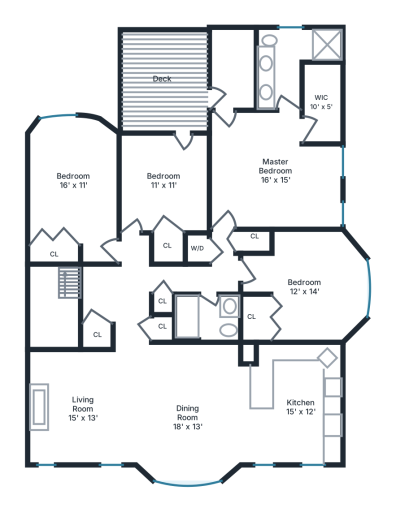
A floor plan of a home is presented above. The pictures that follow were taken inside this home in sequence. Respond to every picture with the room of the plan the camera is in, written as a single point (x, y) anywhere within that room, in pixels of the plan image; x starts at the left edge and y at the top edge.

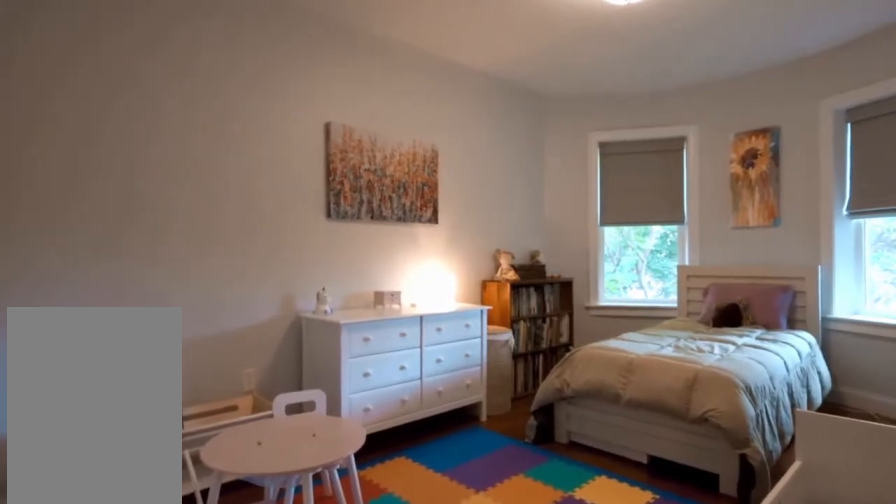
(78, 185)
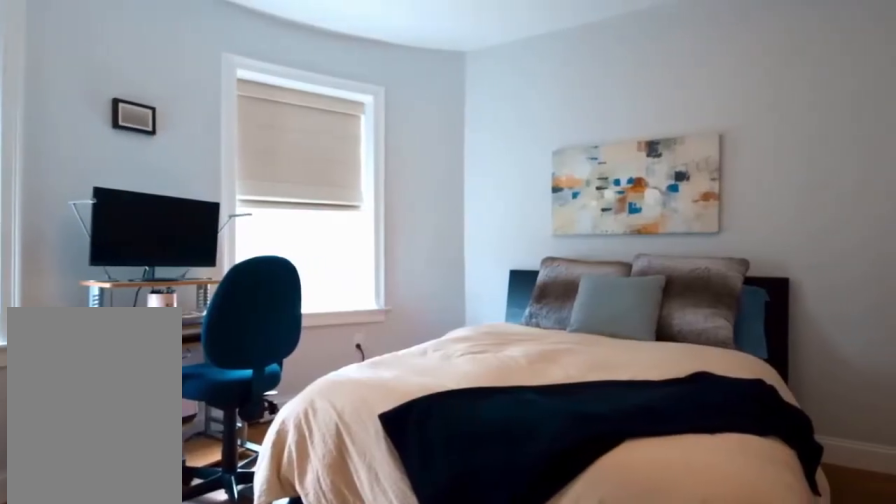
(309, 286)
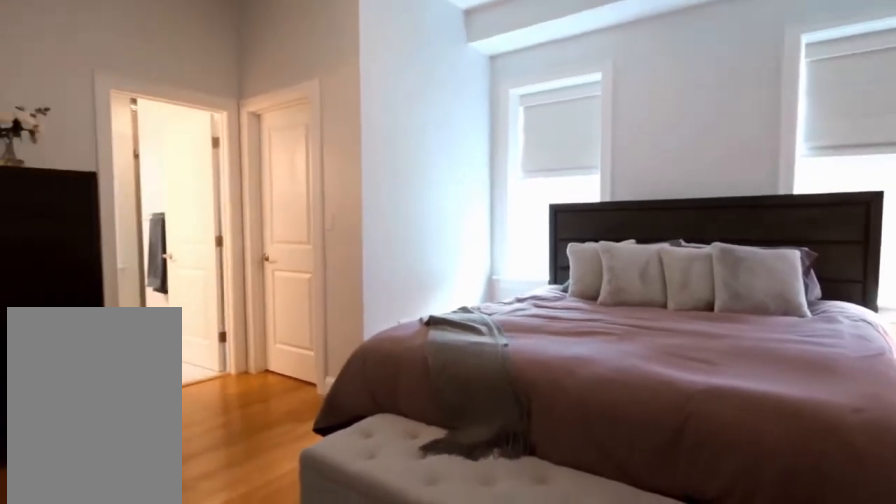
(274, 171)
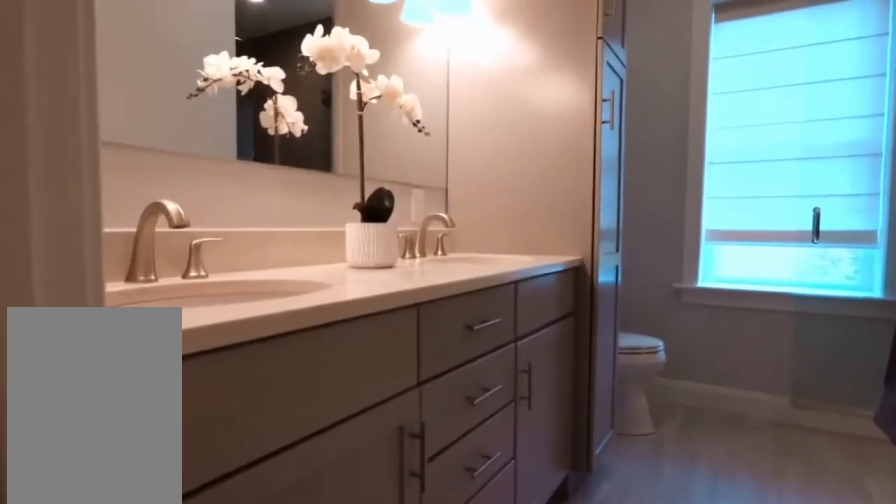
(288, 62)
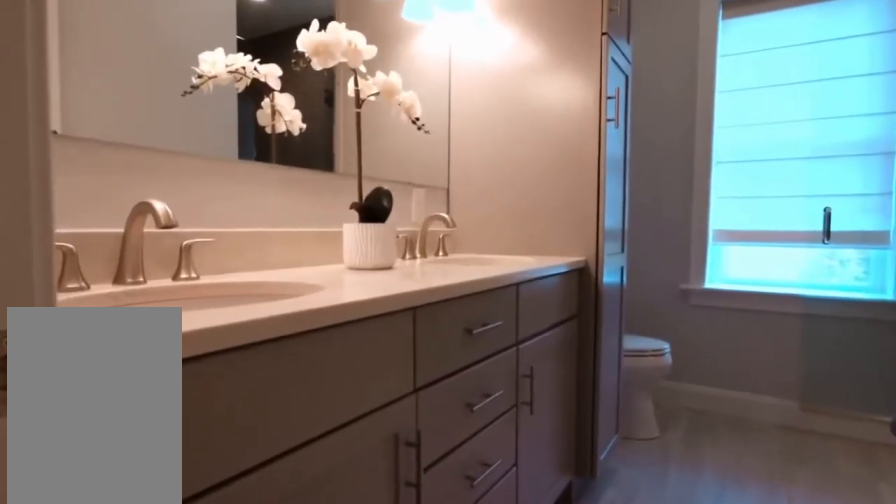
(288, 62)
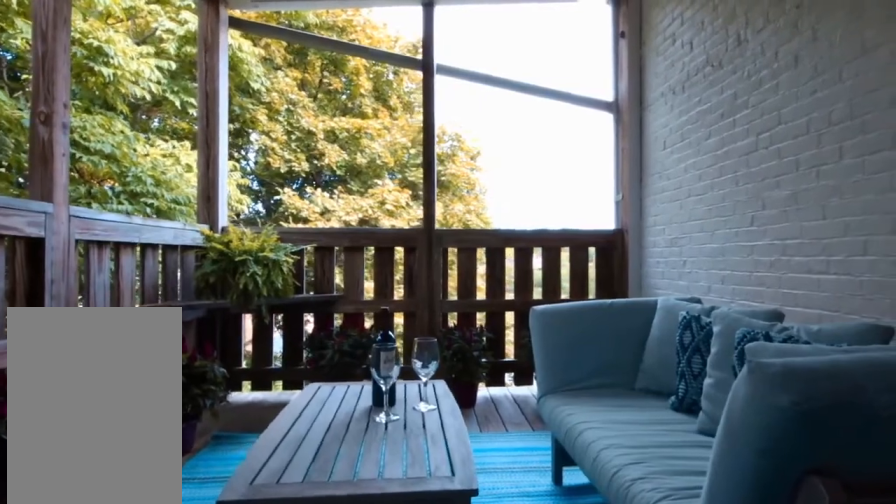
(164, 81)
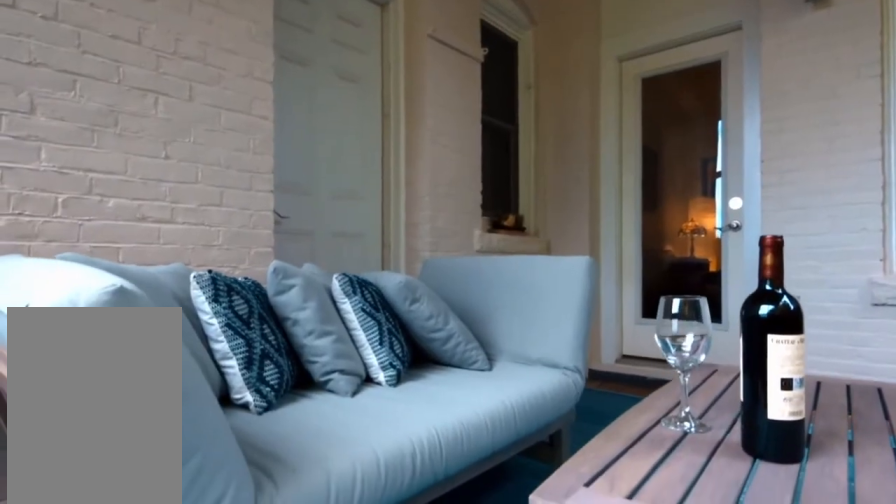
(164, 81)
